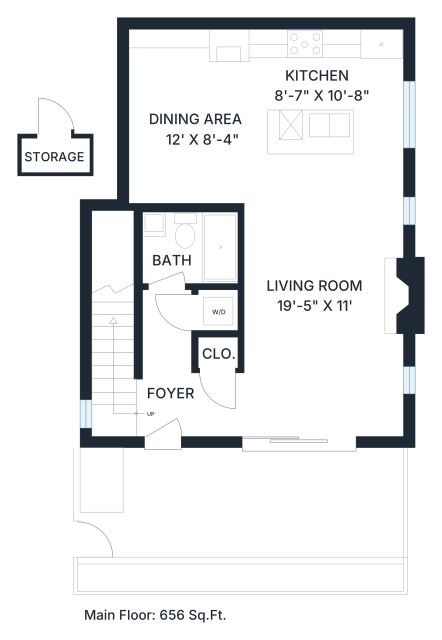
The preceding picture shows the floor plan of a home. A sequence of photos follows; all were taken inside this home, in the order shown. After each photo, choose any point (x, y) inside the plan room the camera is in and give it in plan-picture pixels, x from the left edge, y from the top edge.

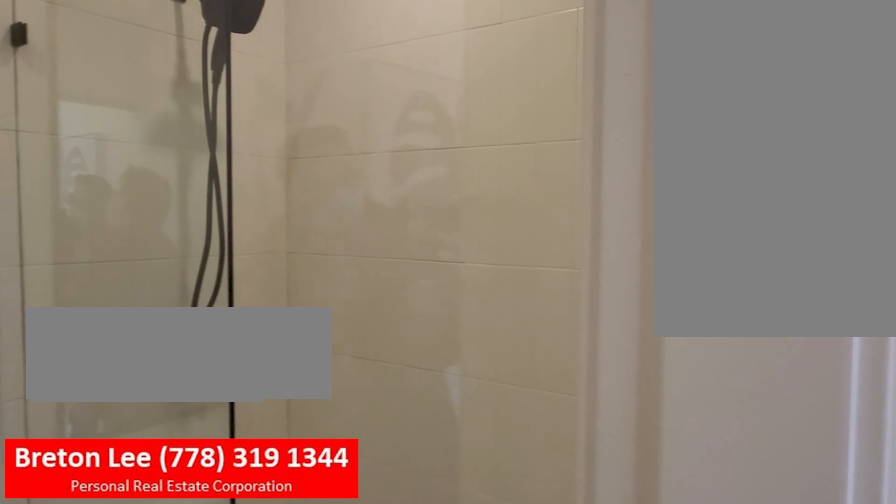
(173, 263)
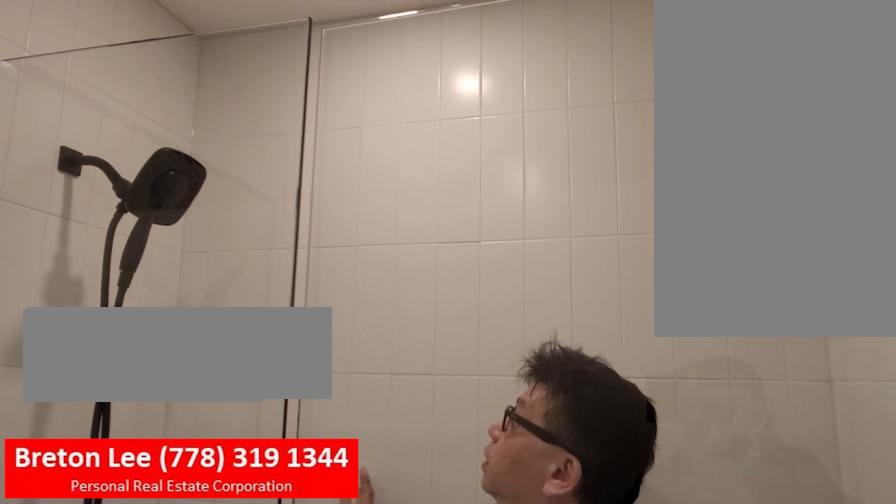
(173, 263)
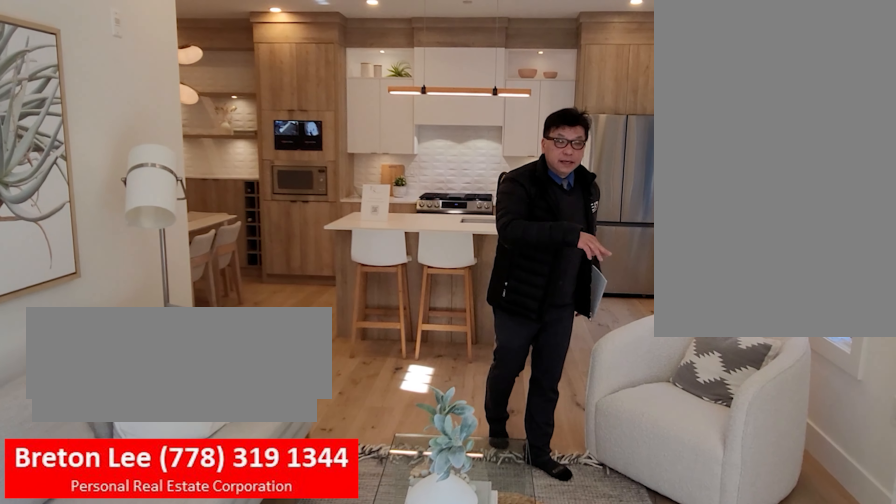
(311, 345)
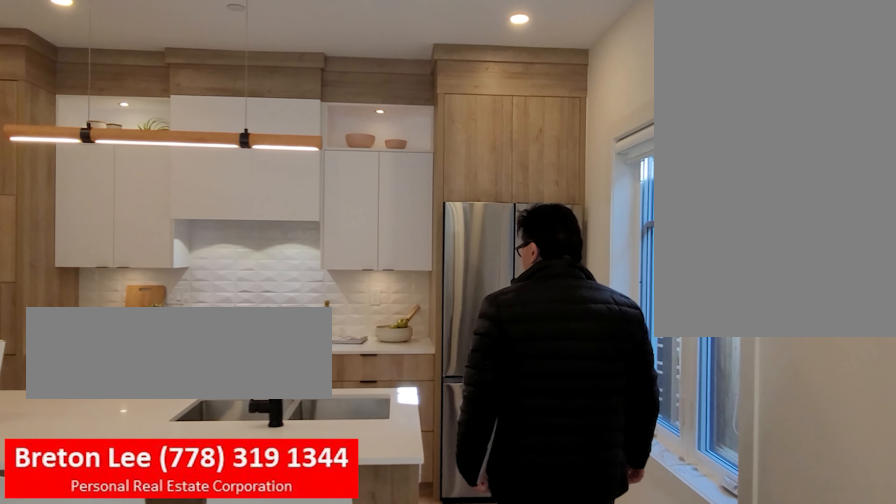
(378, 123)
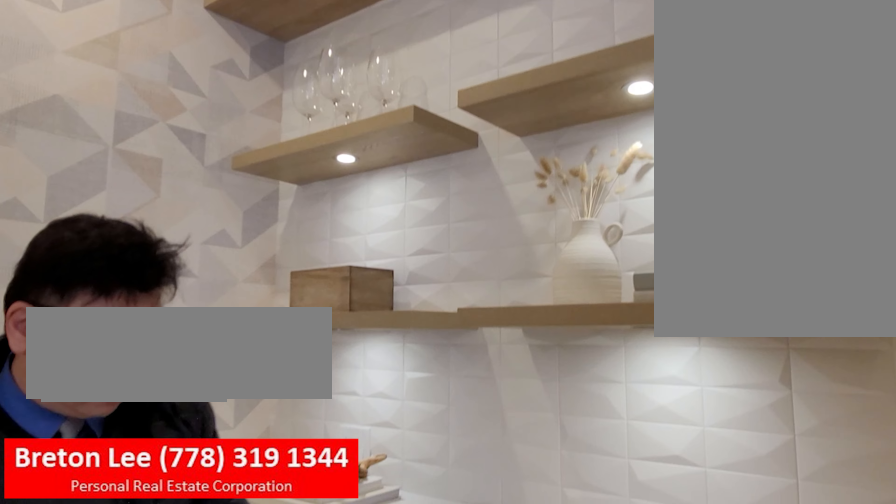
(378, 123)
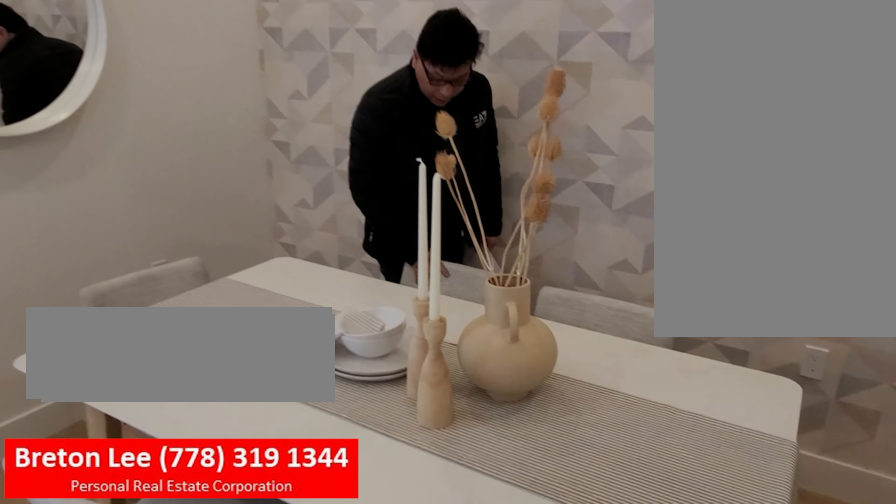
(192, 174)
